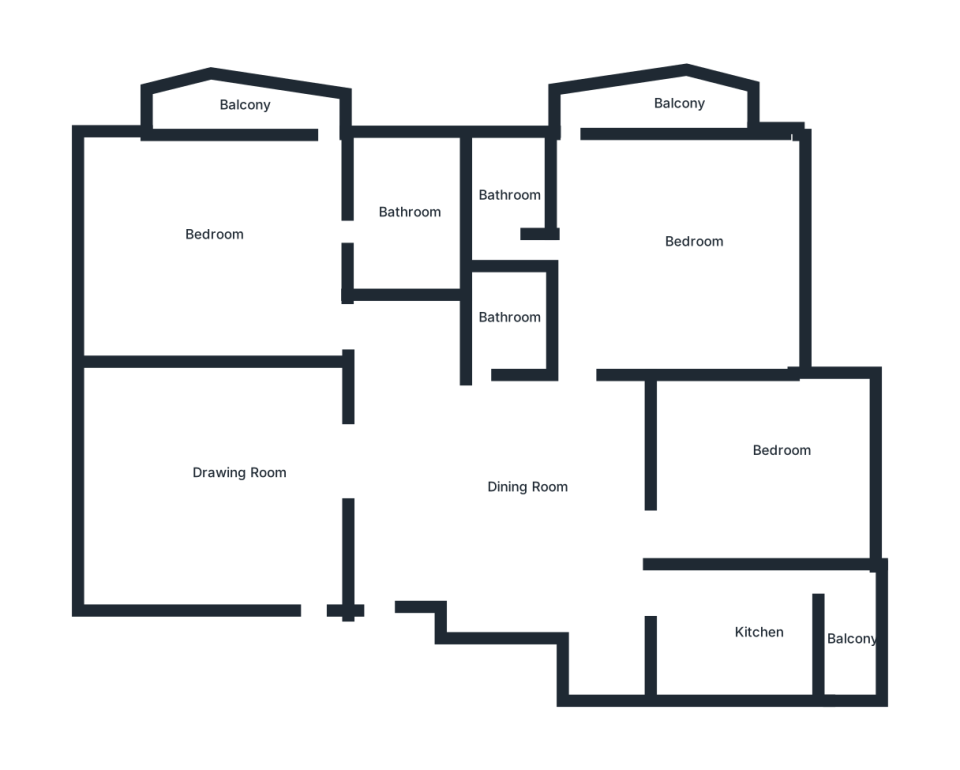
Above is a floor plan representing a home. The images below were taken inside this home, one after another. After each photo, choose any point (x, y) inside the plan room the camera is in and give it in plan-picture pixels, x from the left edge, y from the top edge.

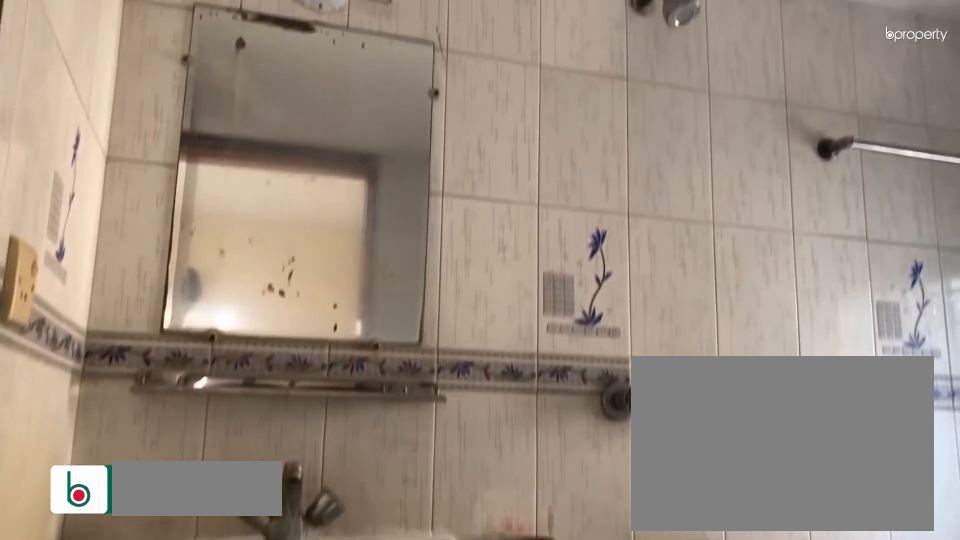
(497, 207)
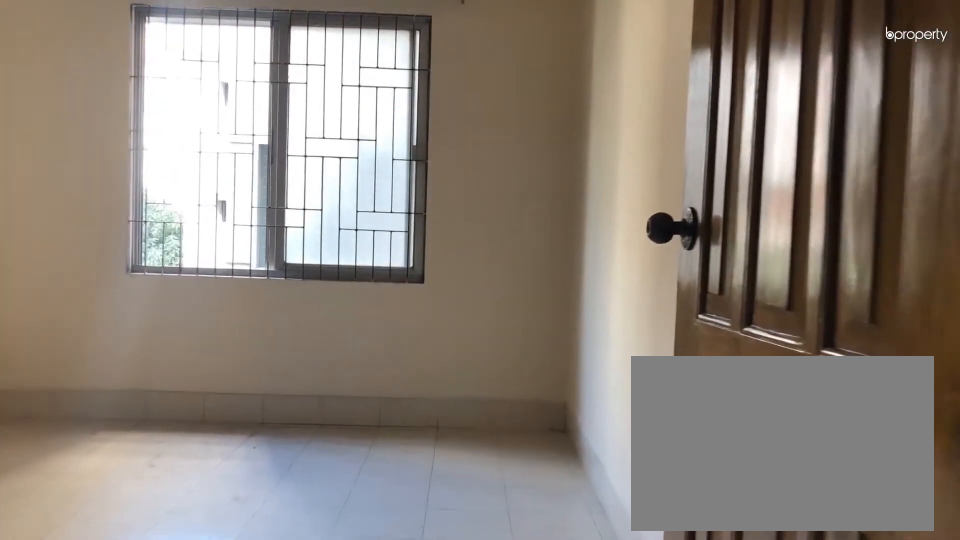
(762, 456)
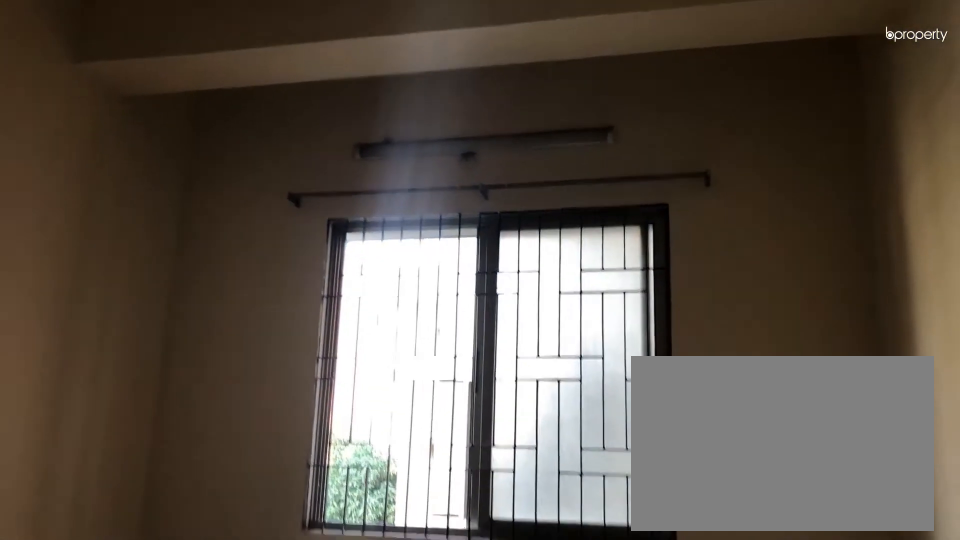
(762, 456)
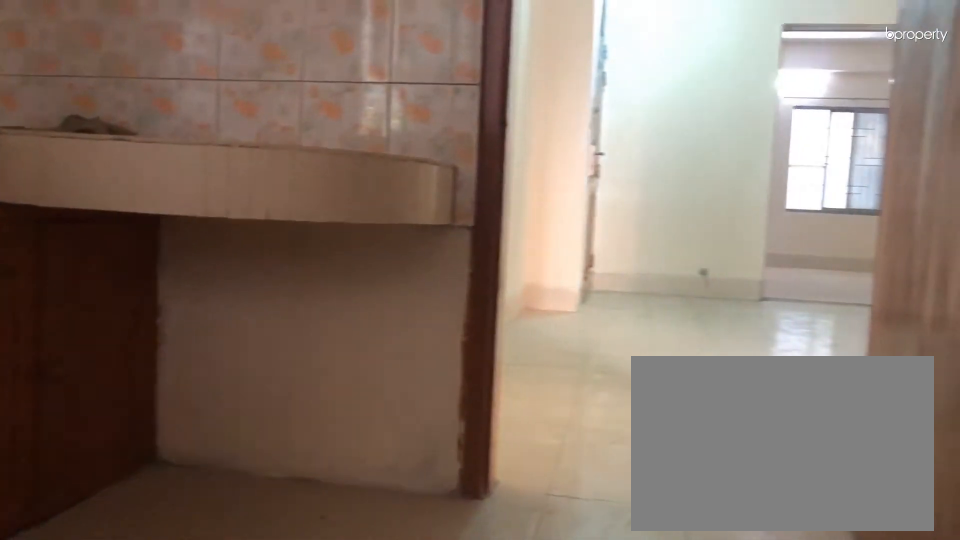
(764, 641)
